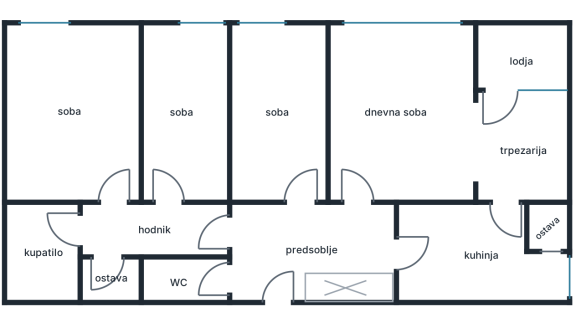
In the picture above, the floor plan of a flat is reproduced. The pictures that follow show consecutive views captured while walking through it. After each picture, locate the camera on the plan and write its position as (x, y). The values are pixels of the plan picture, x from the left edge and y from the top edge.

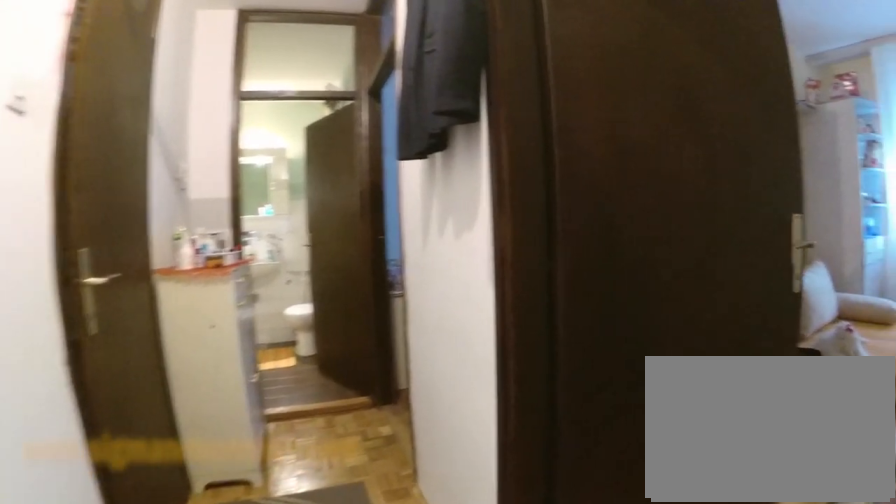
(217, 236)
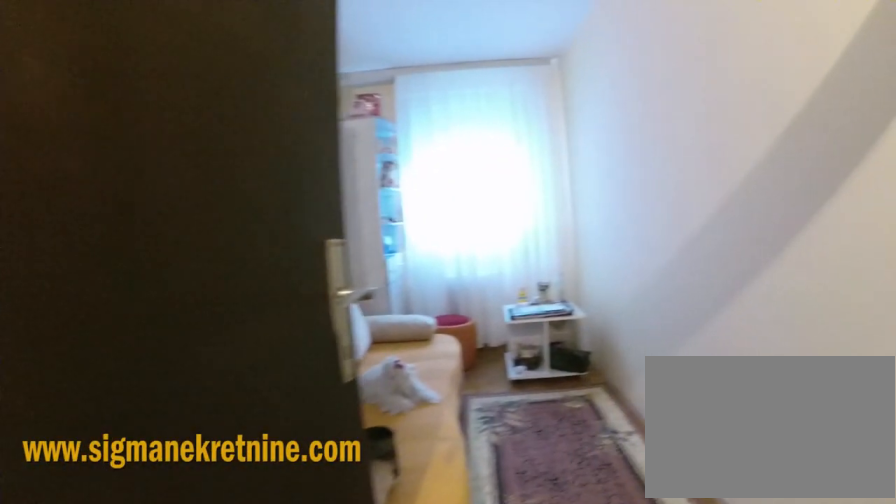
(196, 218)
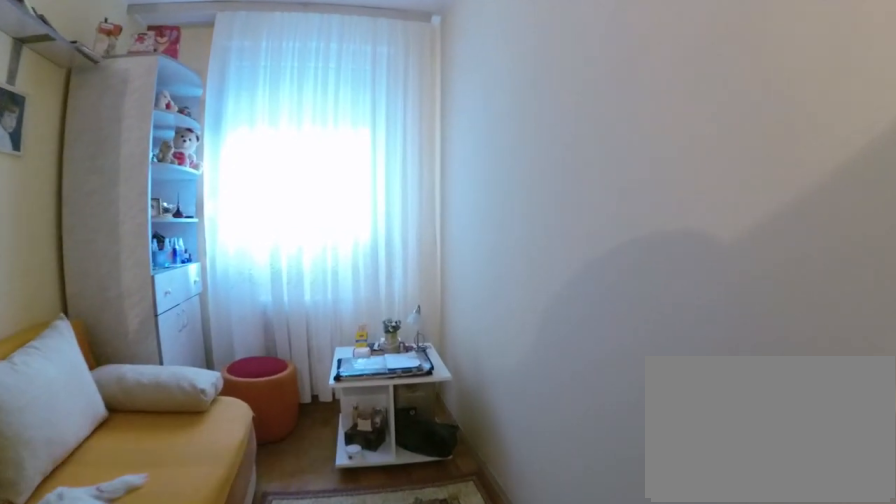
(195, 158)
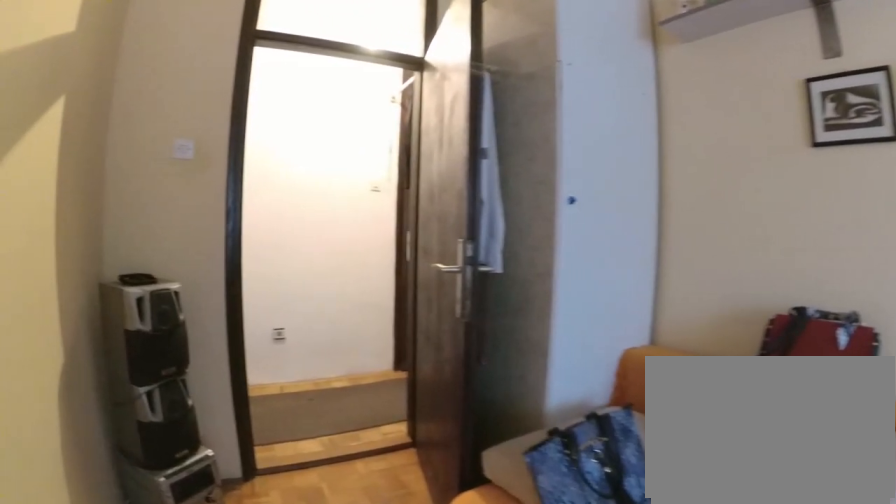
(180, 86)
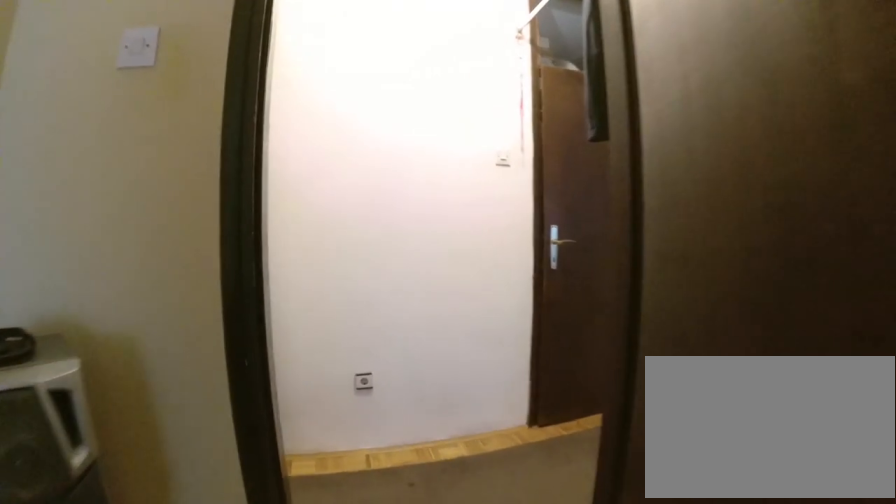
(179, 144)
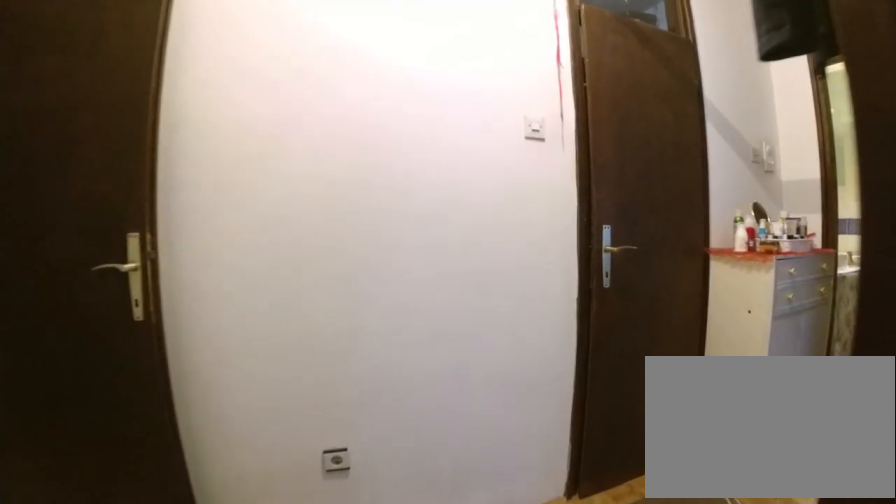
(179, 178)
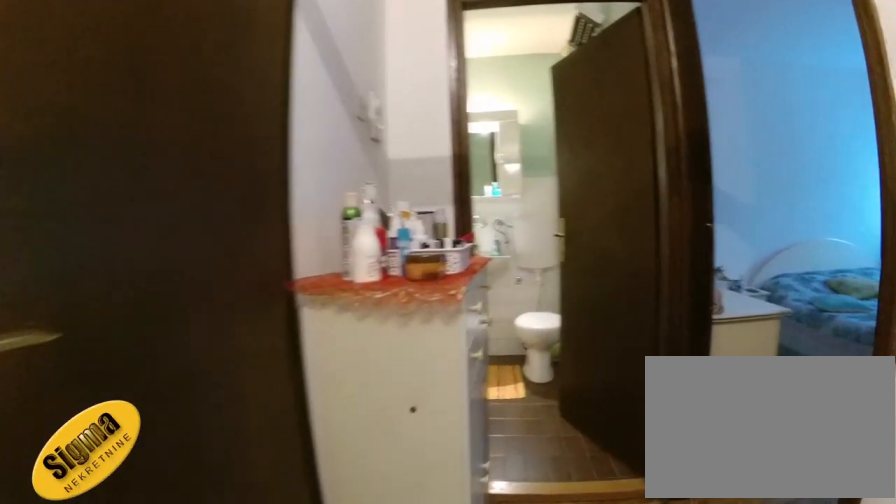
(167, 236)
